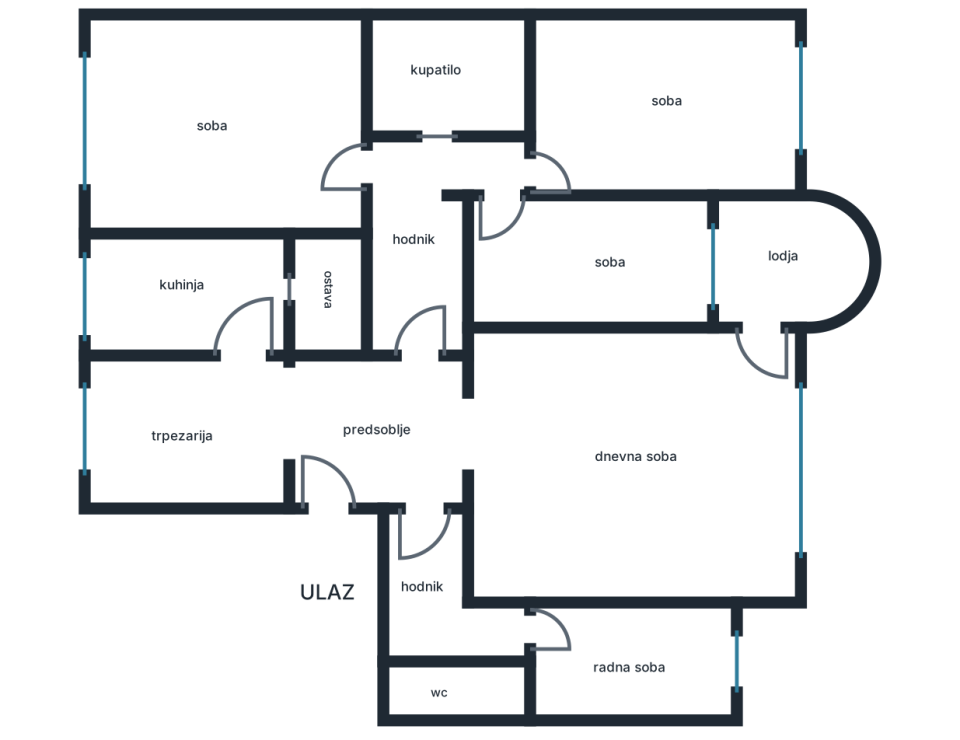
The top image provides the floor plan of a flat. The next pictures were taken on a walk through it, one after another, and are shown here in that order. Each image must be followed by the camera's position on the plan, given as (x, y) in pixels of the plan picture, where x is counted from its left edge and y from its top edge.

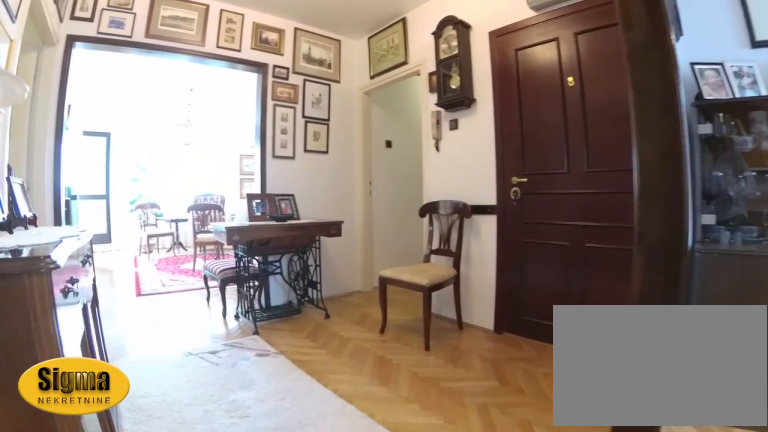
(249, 366)
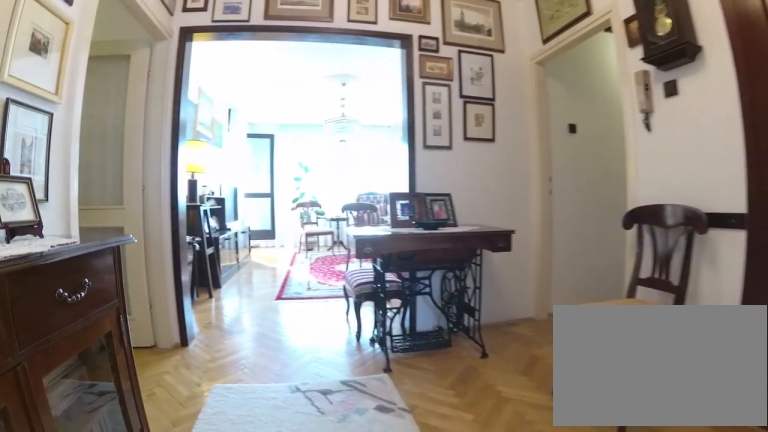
(265, 413)
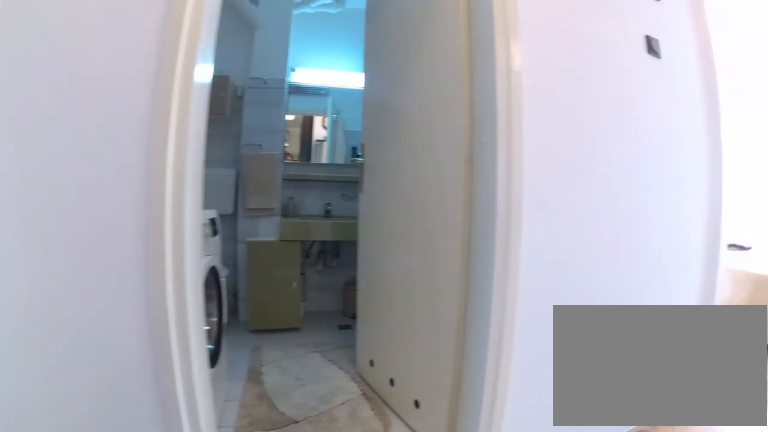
(420, 248)
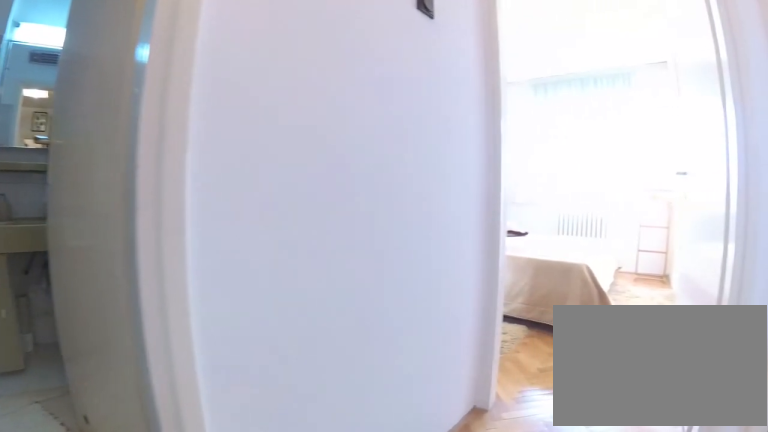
(412, 223)
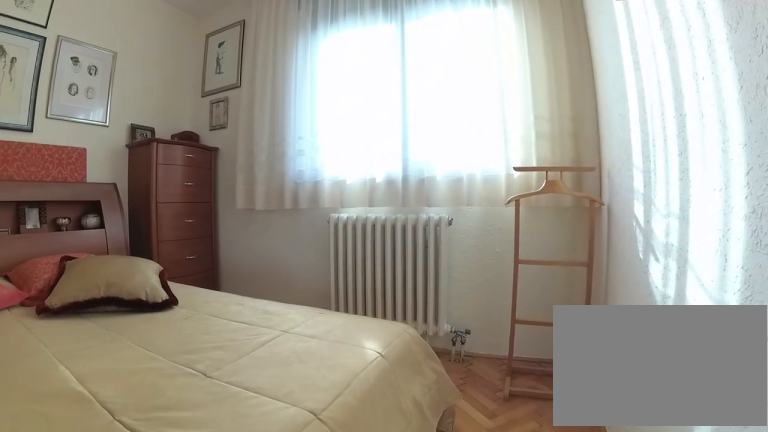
(607, 164)
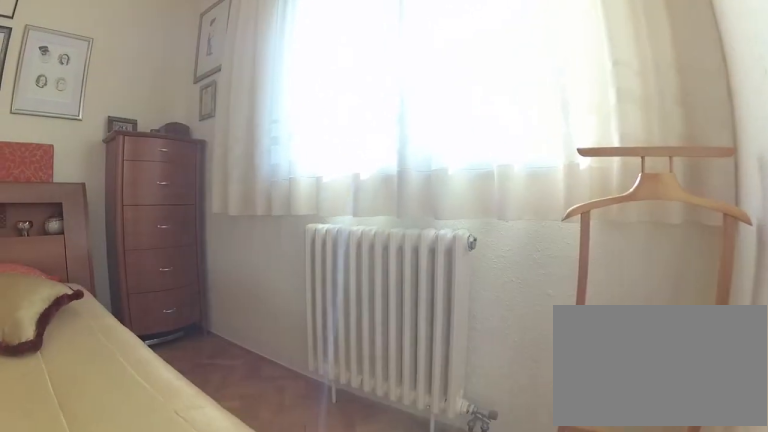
(657, 165)
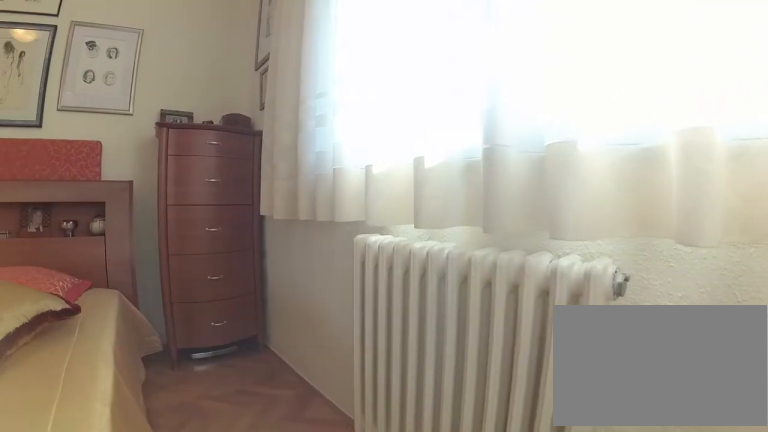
(696, 170)
